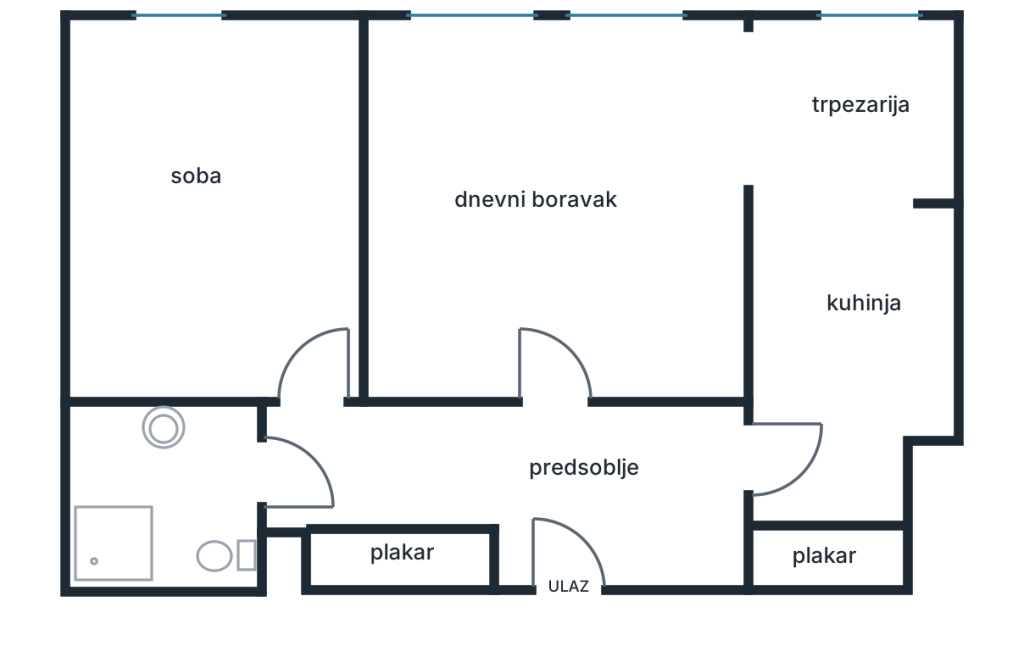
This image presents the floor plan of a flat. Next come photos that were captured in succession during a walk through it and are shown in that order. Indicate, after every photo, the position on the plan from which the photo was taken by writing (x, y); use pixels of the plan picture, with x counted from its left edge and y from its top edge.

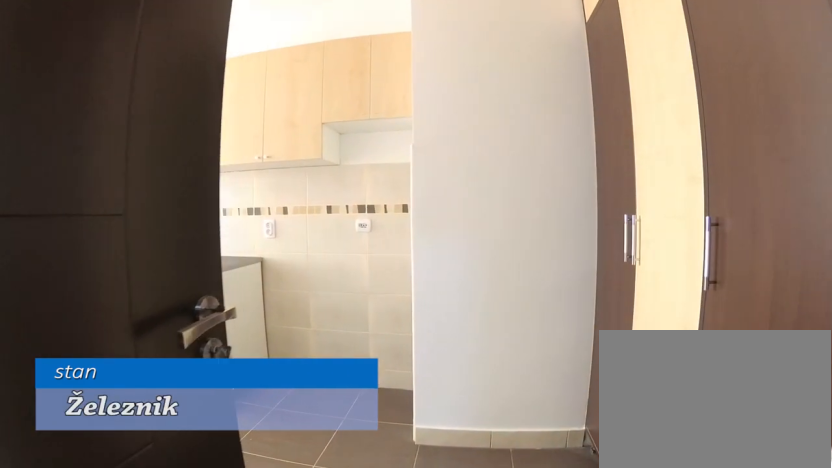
(720, 489)
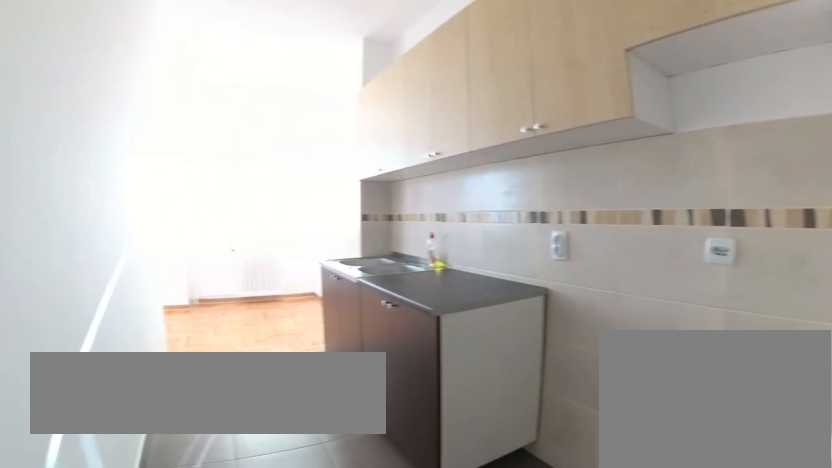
(796, 508)
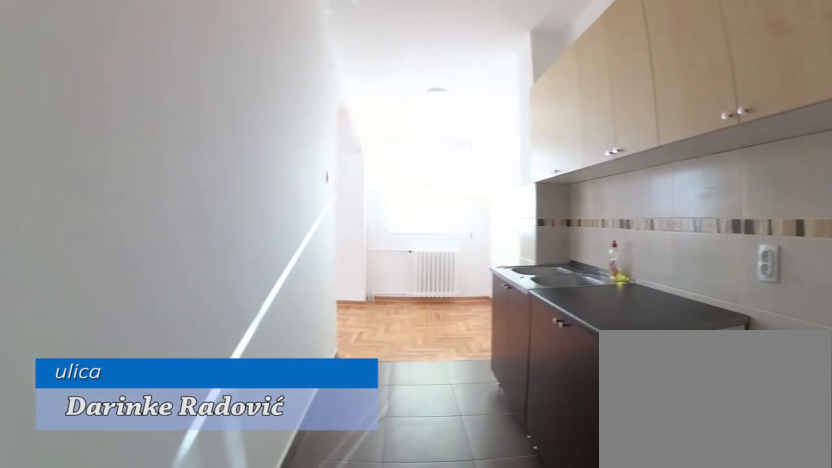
(810, 507)
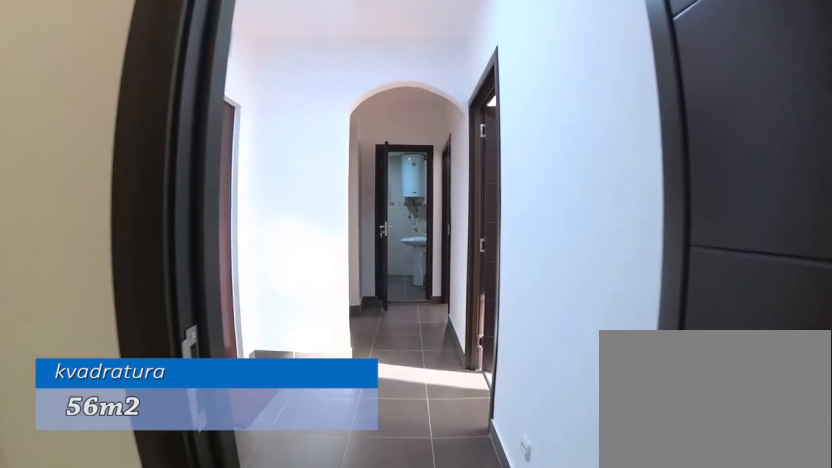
(796, 487)
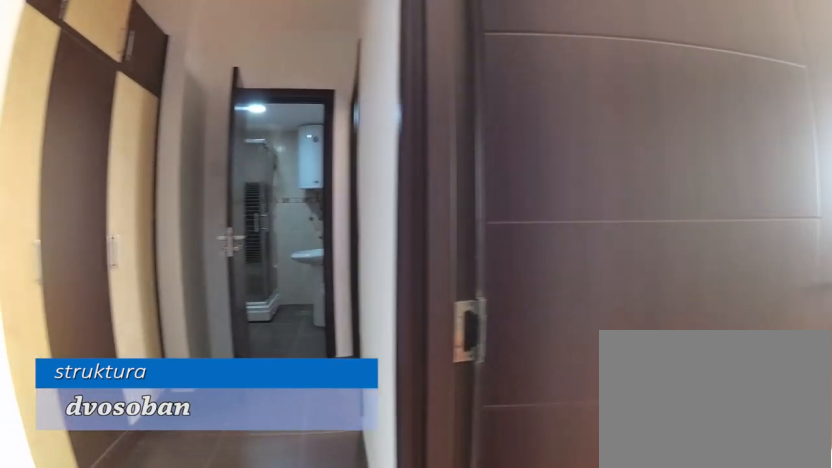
(607, 483)
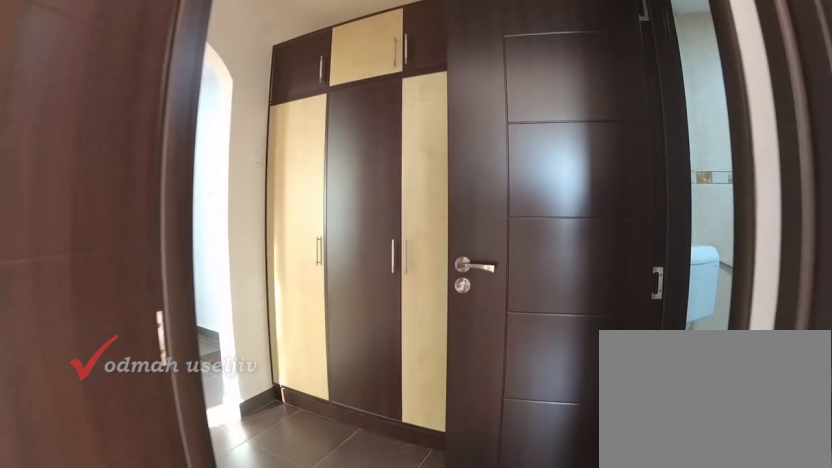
(298, 337)
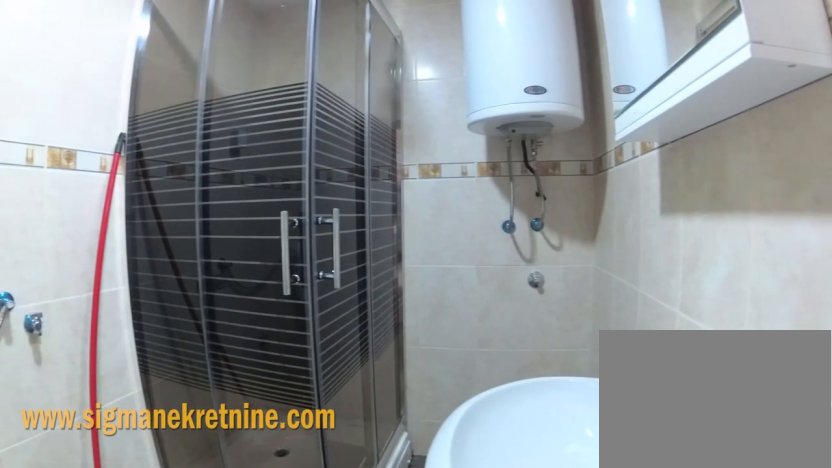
(279, 459)
